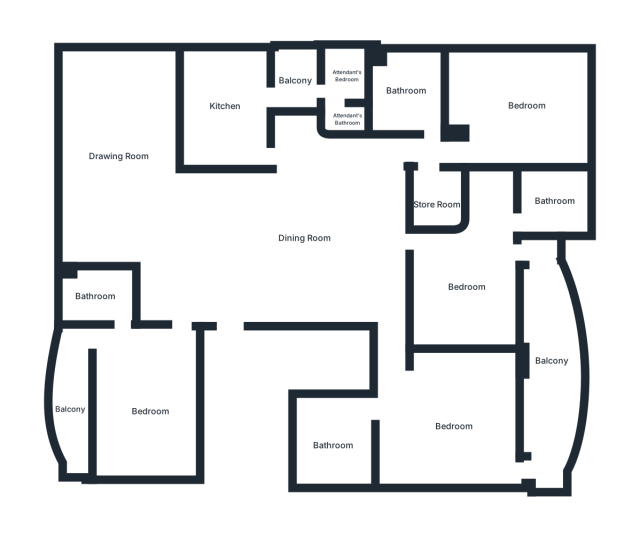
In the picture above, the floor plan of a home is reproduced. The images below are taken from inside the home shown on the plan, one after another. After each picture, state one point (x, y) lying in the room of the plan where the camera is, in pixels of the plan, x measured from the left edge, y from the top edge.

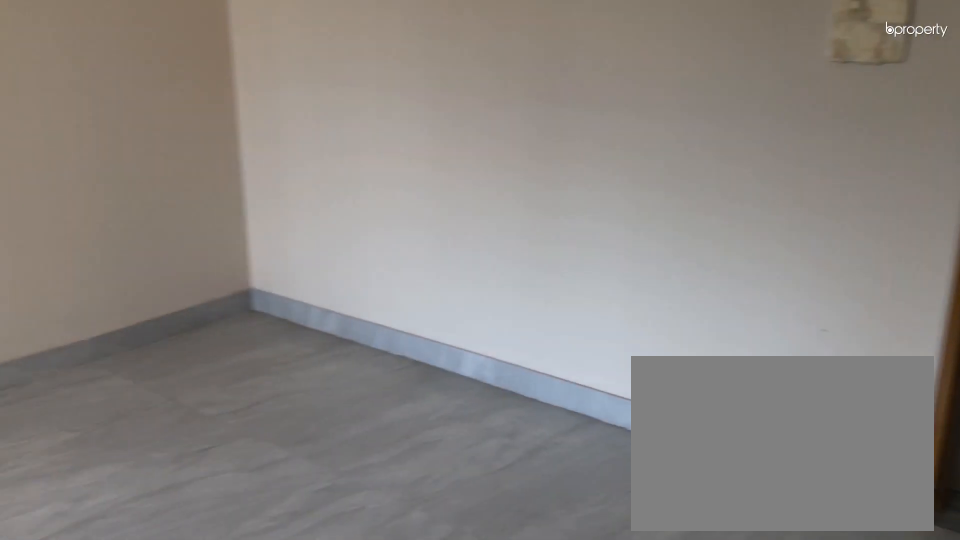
(463, 288)
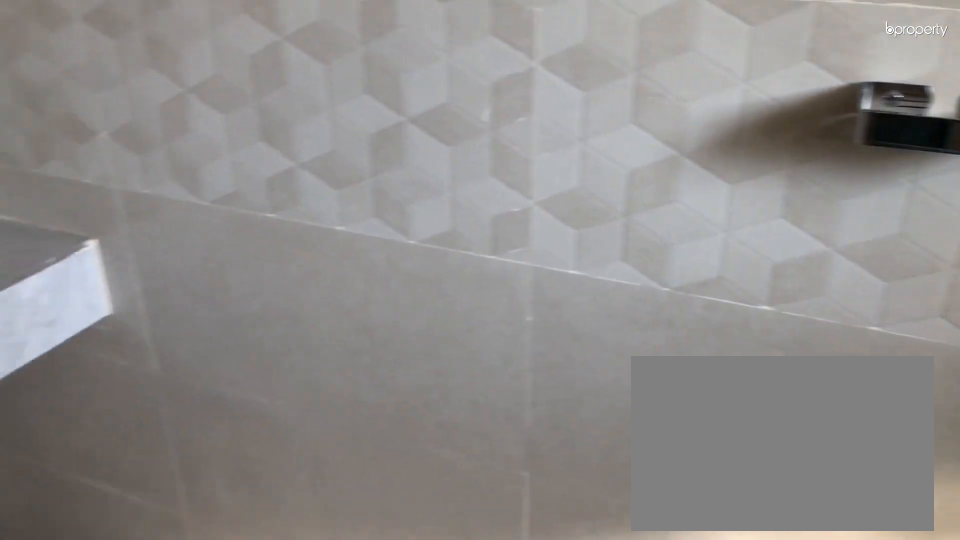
(549, 201)
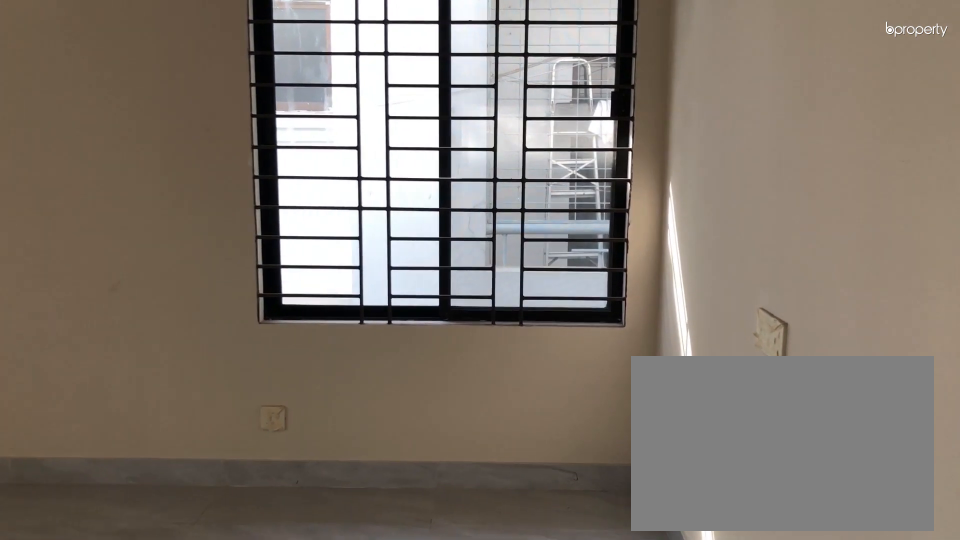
(448, 420)
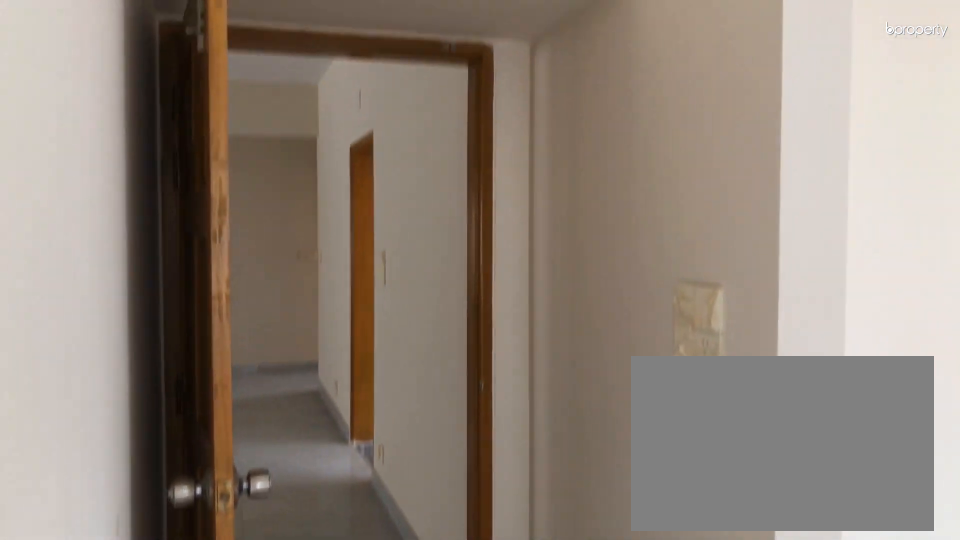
(448, 420)
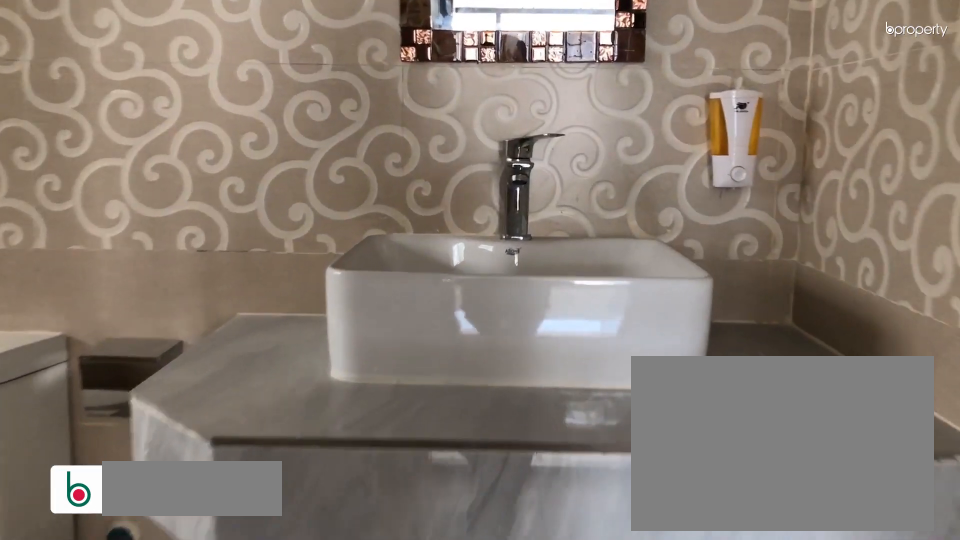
(331, 441)
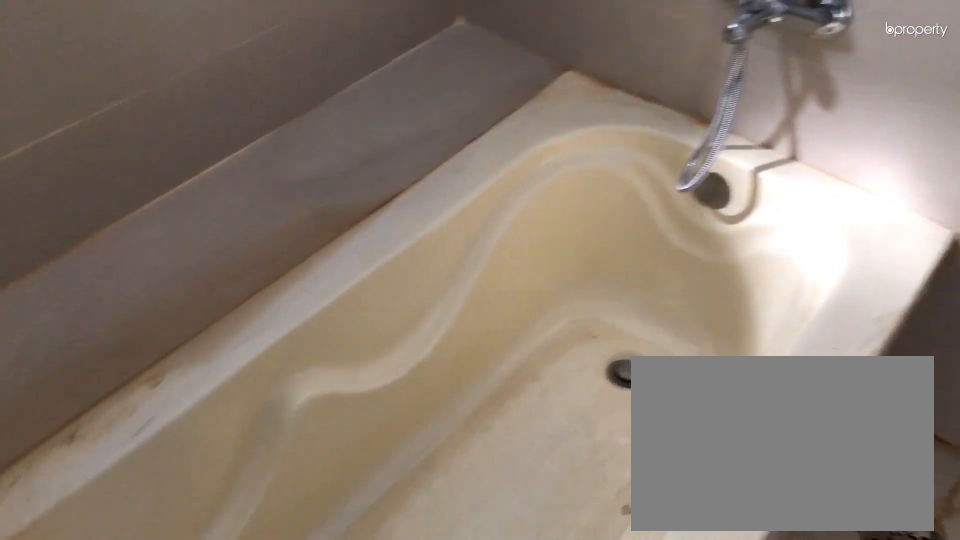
(331, 441)
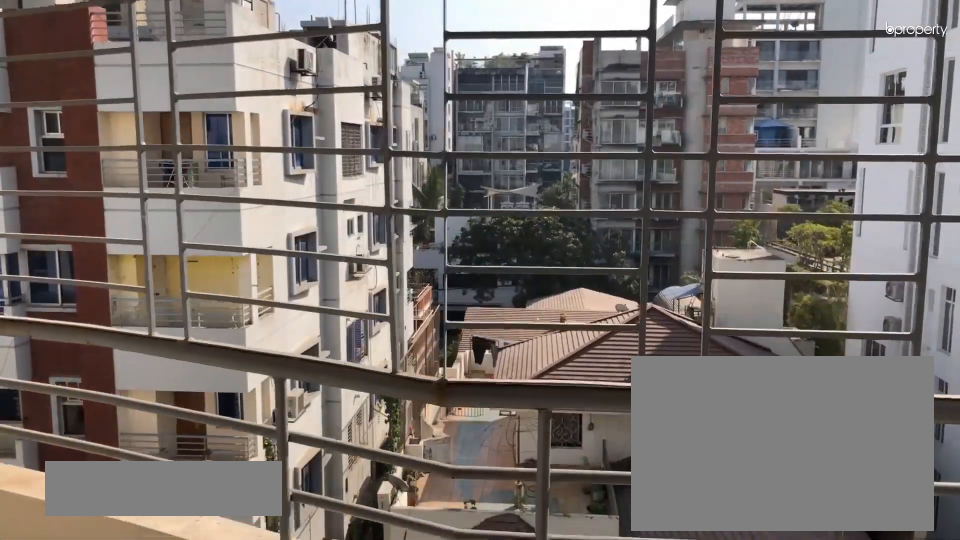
(546, 436)
